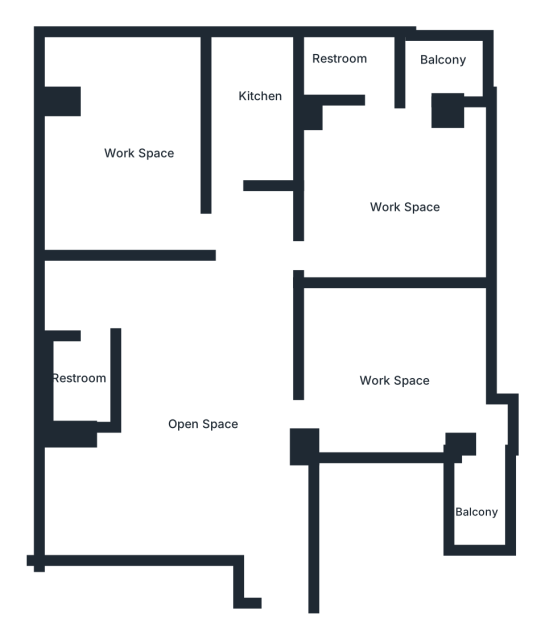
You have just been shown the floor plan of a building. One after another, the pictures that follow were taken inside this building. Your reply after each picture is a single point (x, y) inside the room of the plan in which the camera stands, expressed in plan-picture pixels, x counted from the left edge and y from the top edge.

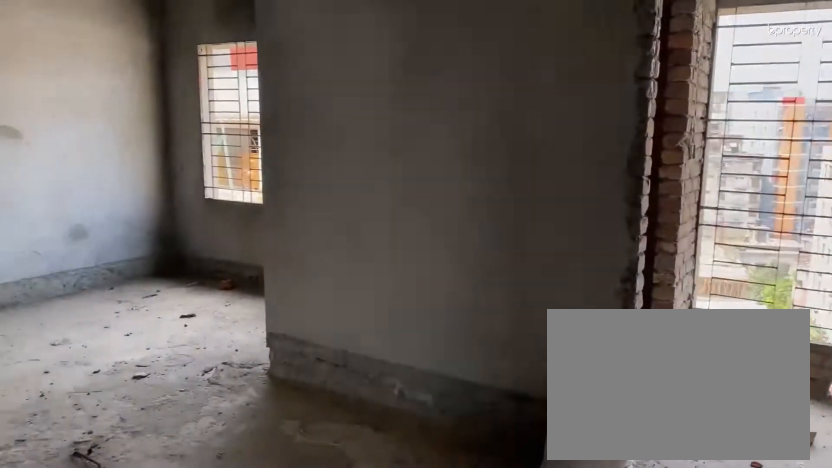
(234, 401)
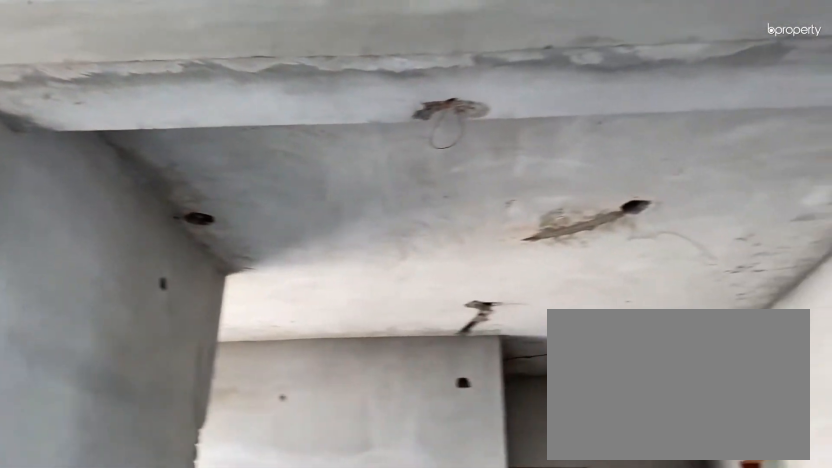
(234, 401)
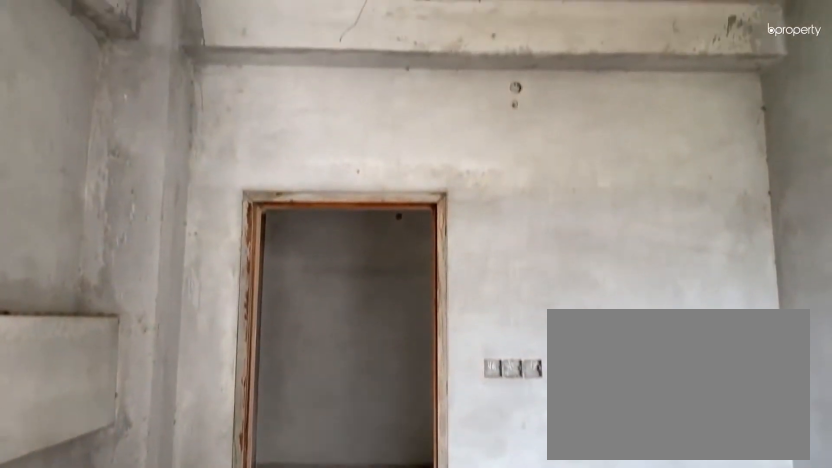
(404, 398)
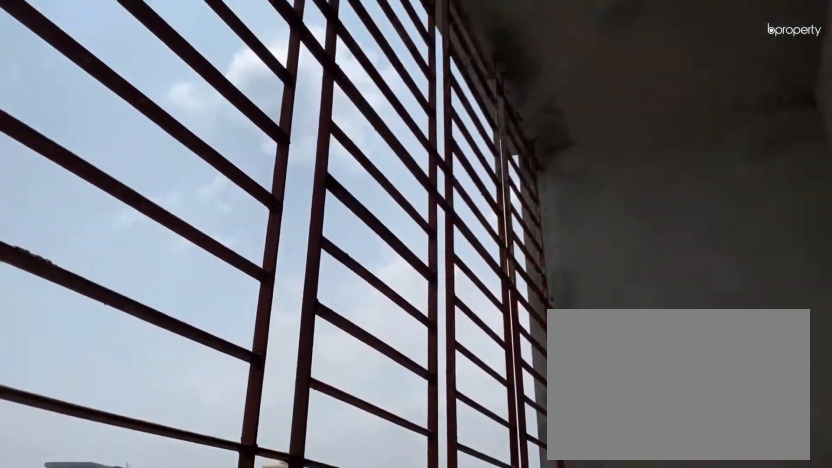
(482, 497)
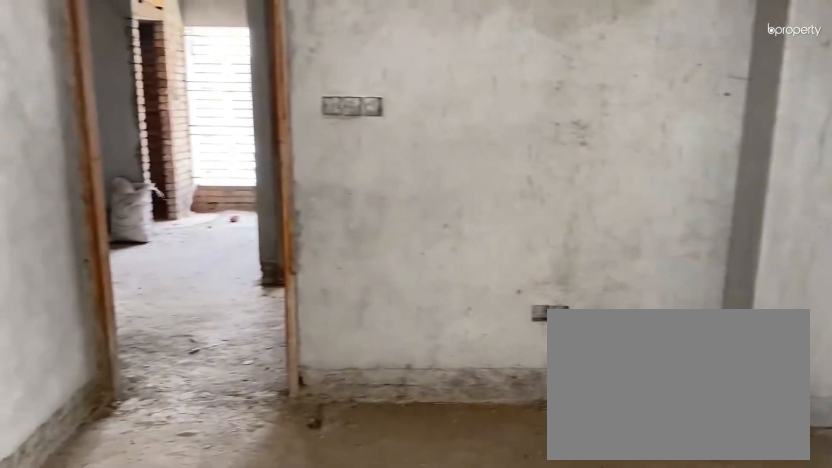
(396, 144)
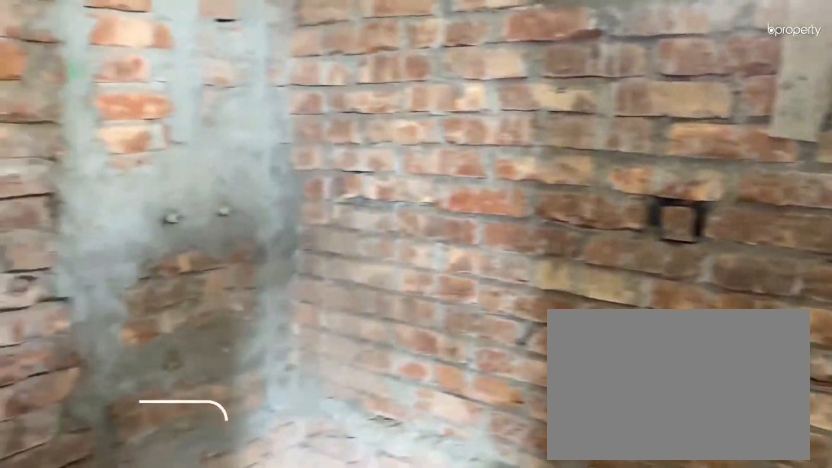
(358, 64)
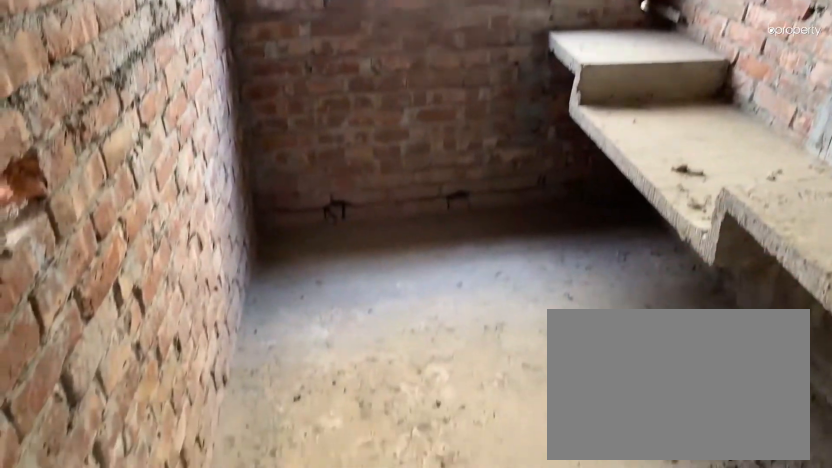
(253, 100)
